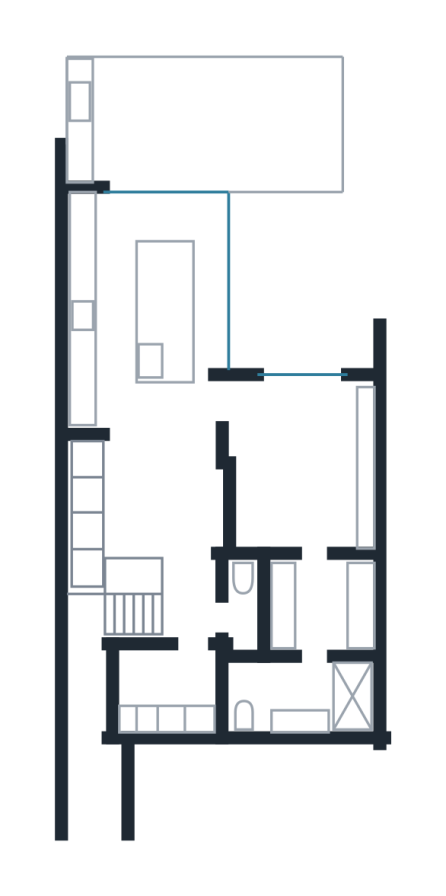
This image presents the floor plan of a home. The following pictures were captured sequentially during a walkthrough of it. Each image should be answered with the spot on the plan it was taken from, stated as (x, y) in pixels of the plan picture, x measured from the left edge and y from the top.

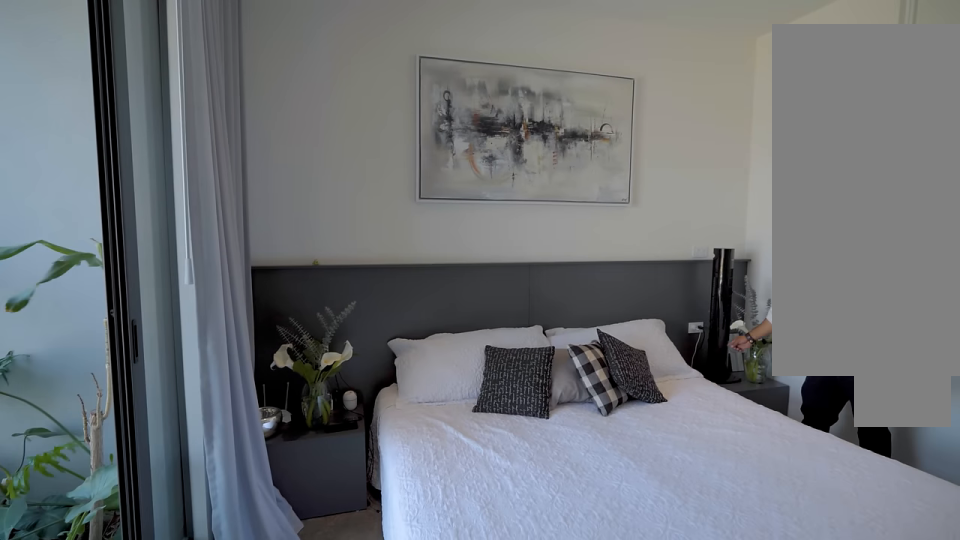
(302, 406)
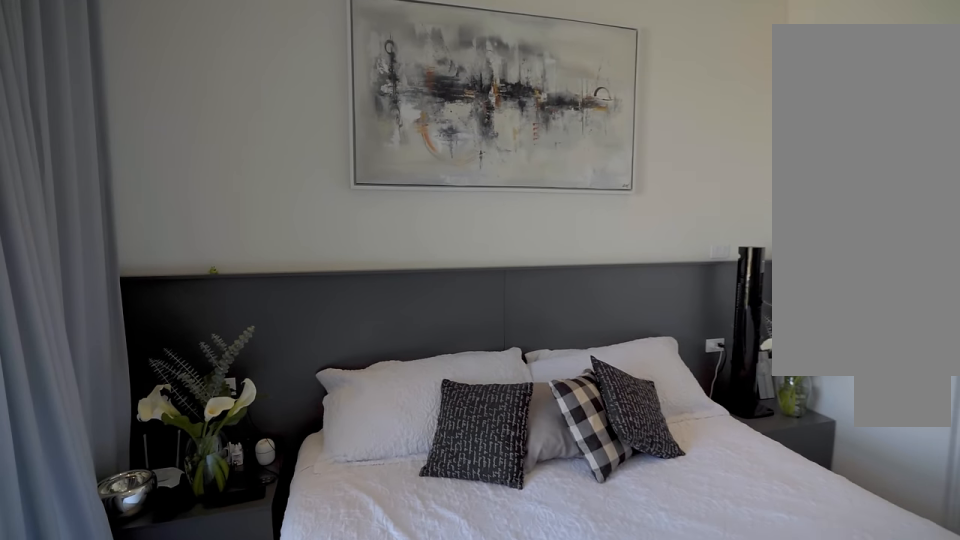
(295, 400)
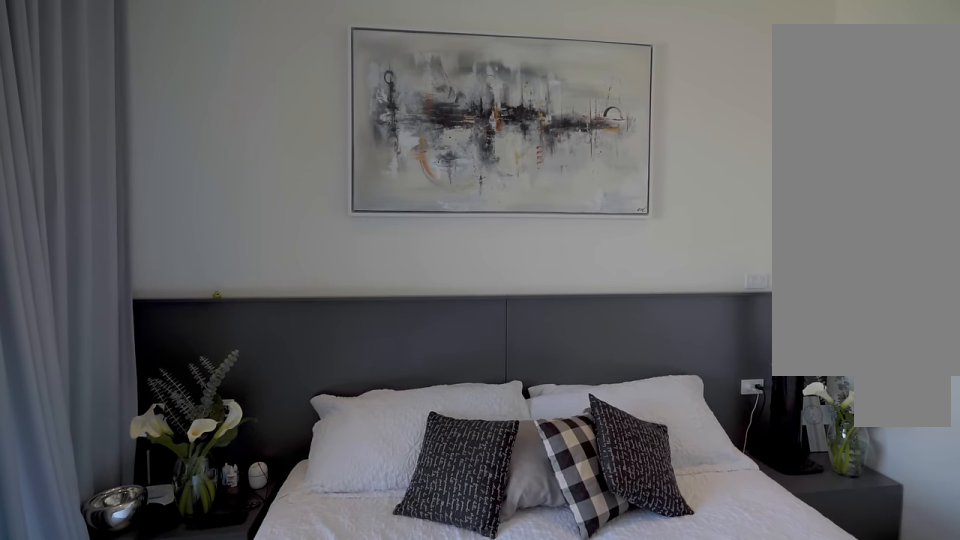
(295, 400)
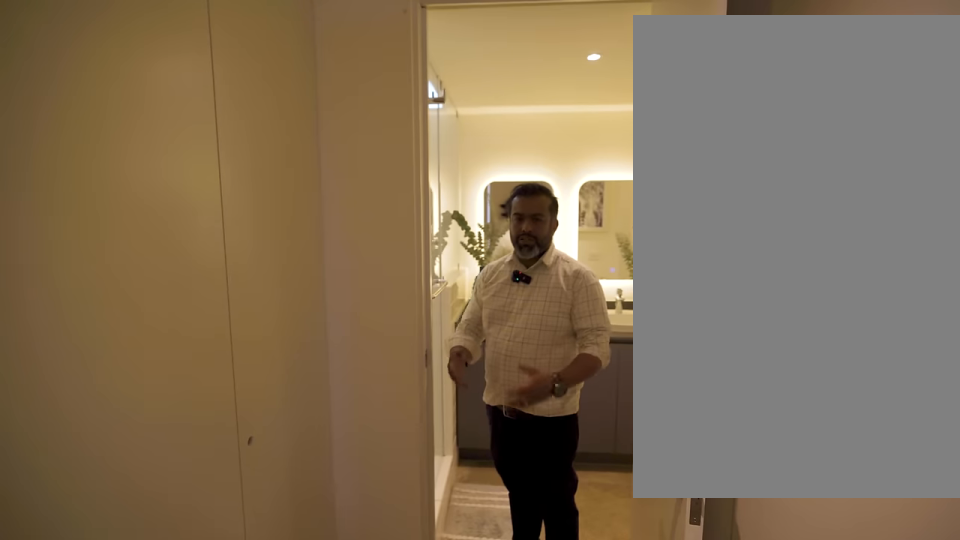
(313, 576)
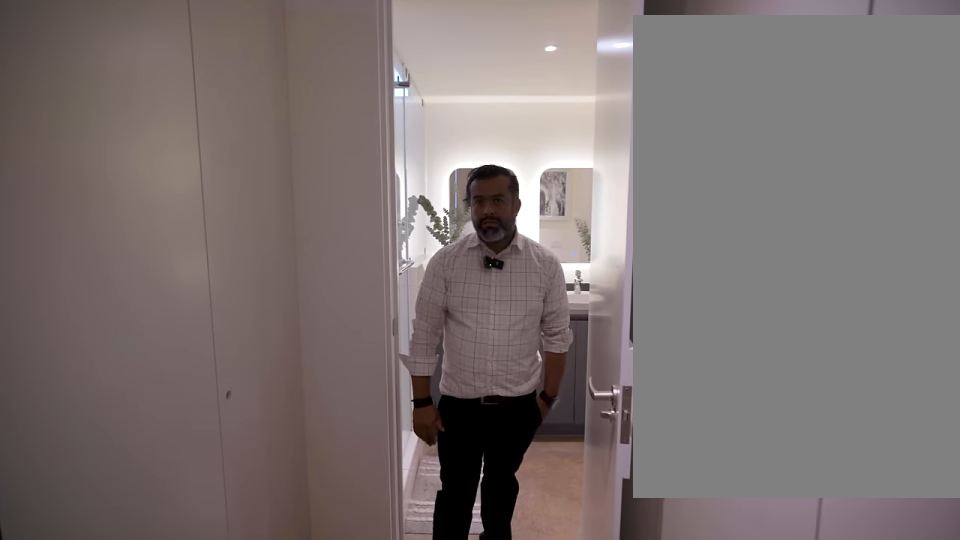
(314, 583)
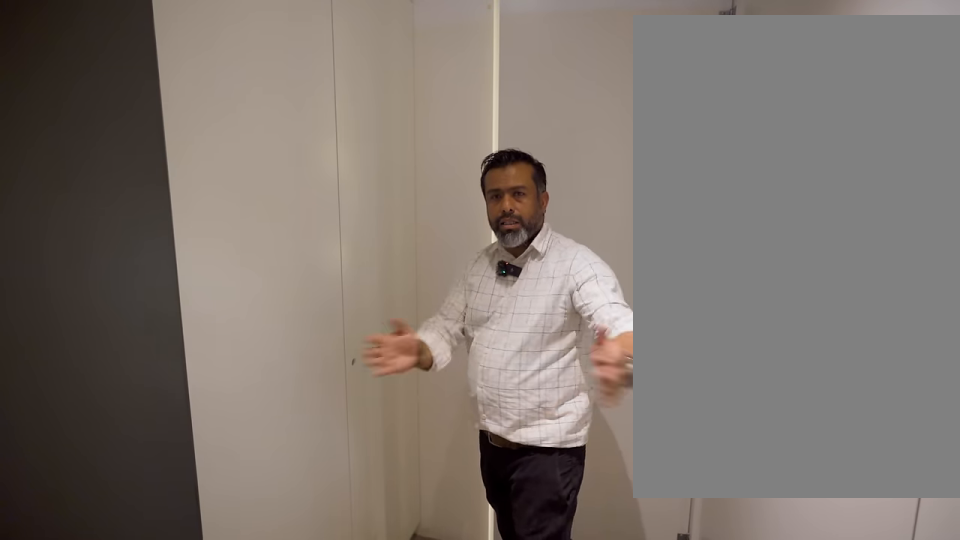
(315, 581)
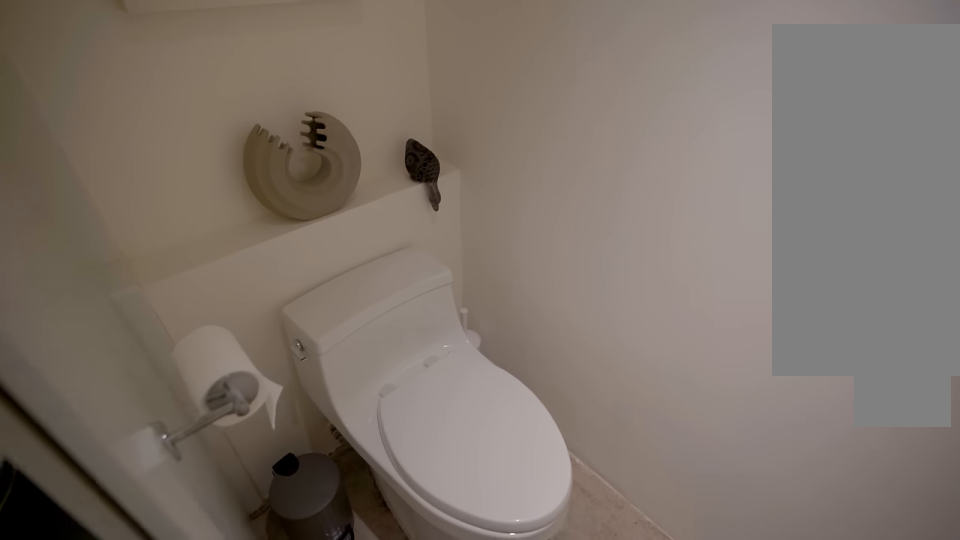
(307, 676)
